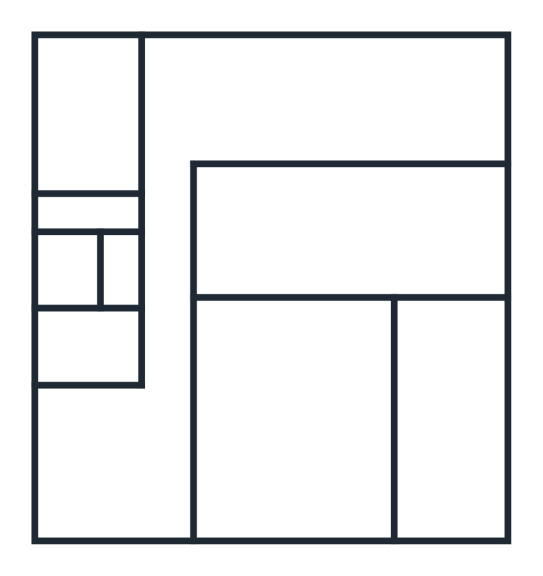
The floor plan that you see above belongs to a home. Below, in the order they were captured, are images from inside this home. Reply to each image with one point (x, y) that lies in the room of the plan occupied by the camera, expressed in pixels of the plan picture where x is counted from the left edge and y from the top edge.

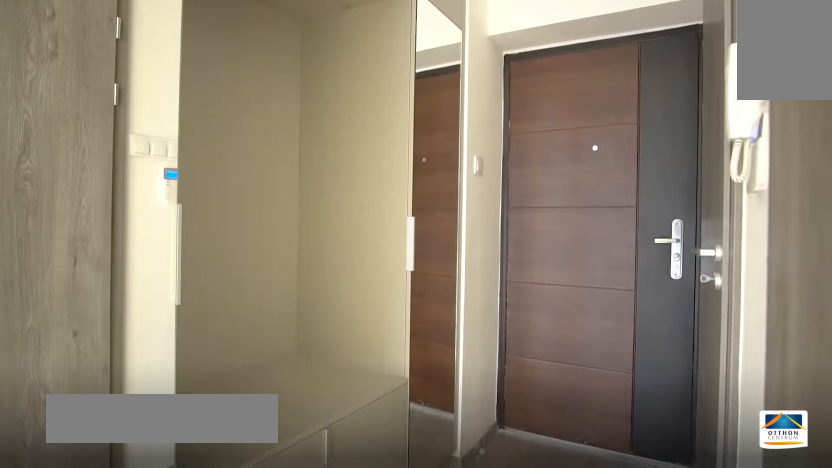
(94, 345)
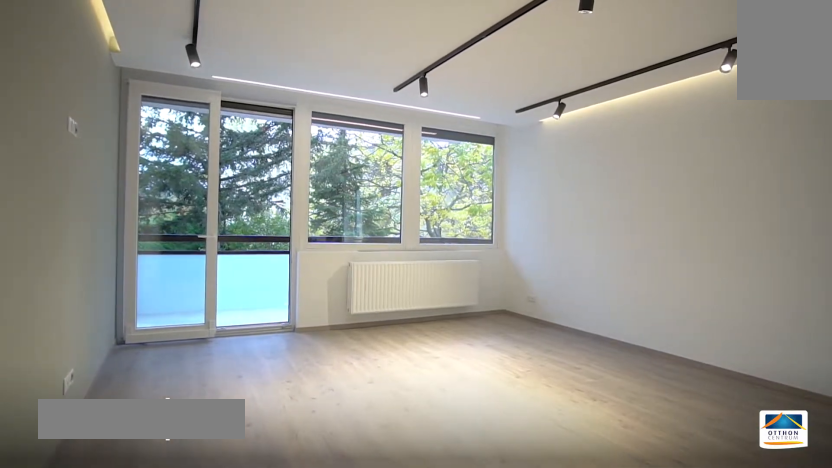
(298, 449)
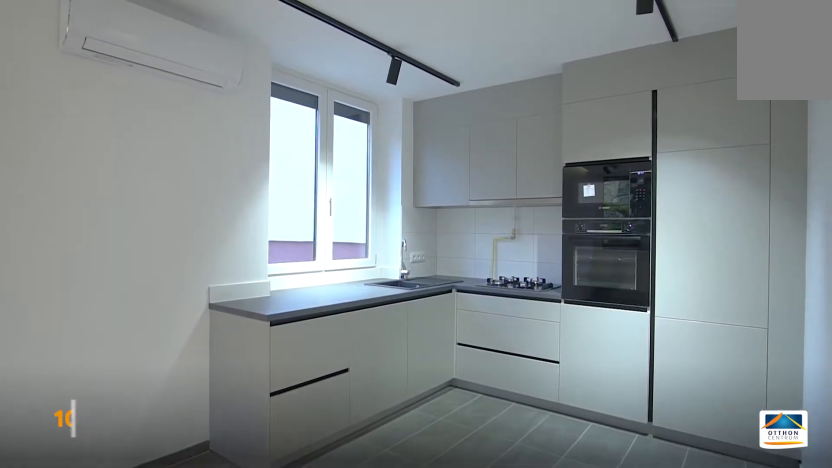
(216, 449)
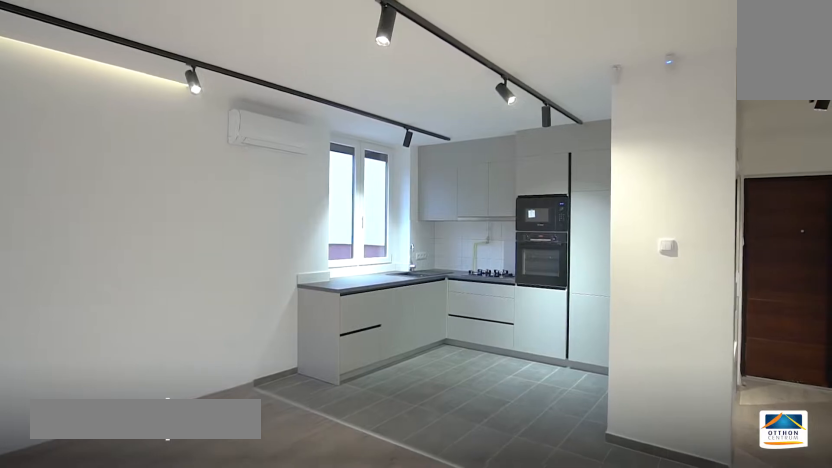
(216, 448)
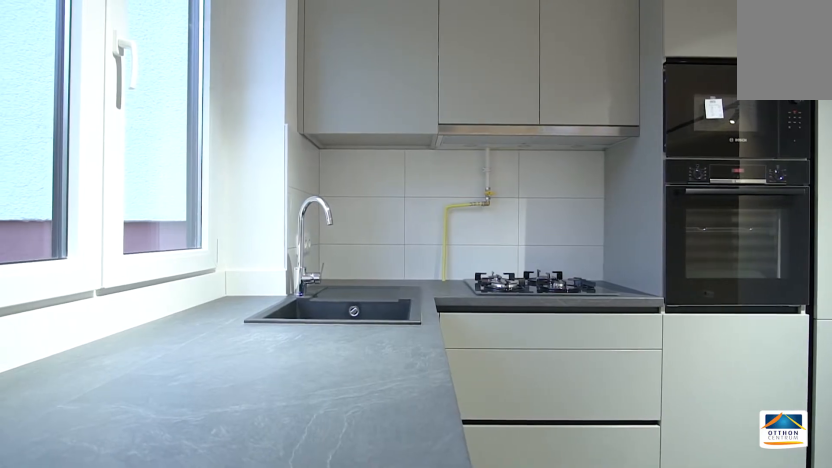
(124, 449)
